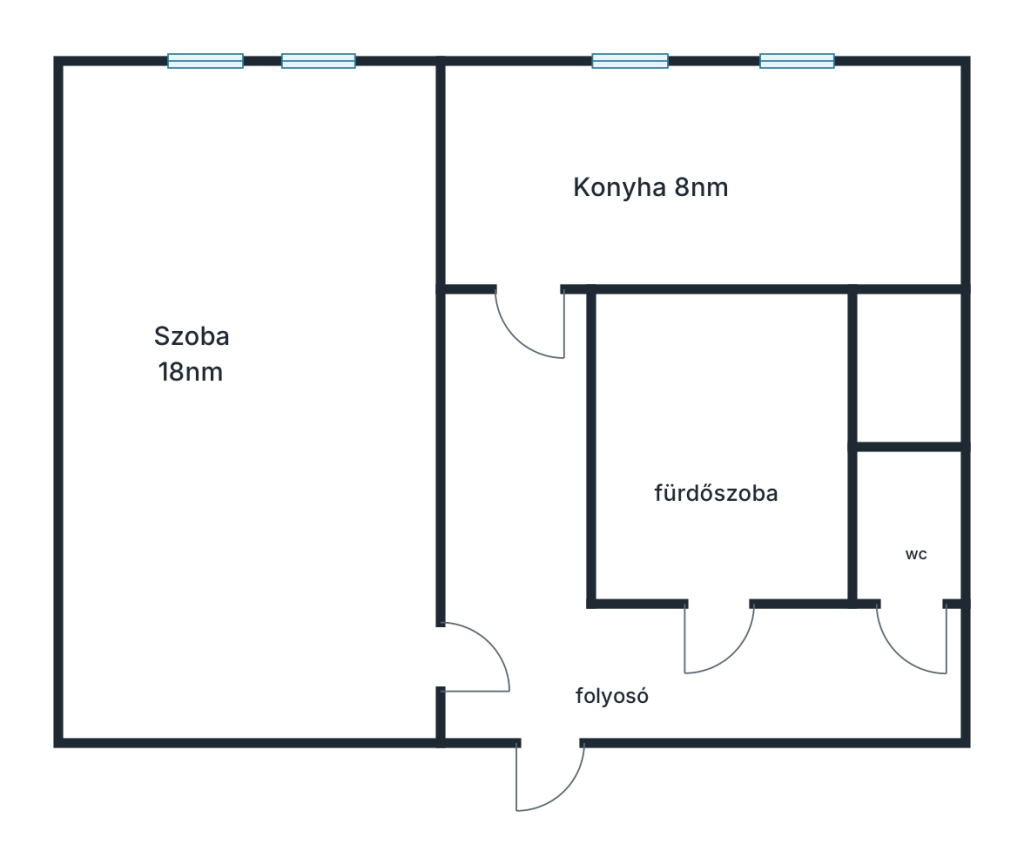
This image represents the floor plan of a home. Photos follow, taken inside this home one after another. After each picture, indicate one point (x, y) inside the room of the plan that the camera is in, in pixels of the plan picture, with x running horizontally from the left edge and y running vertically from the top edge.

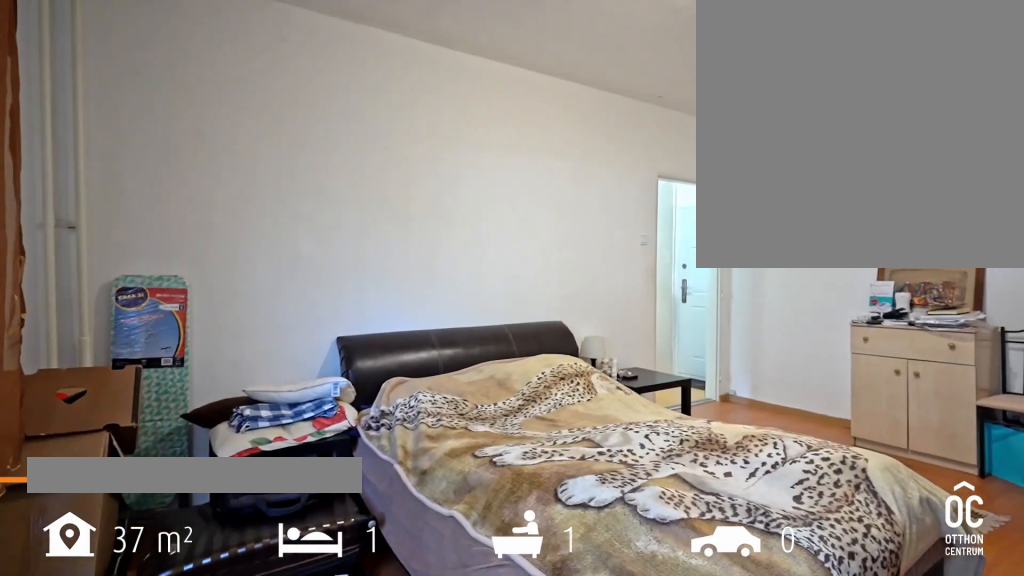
(244, 436)
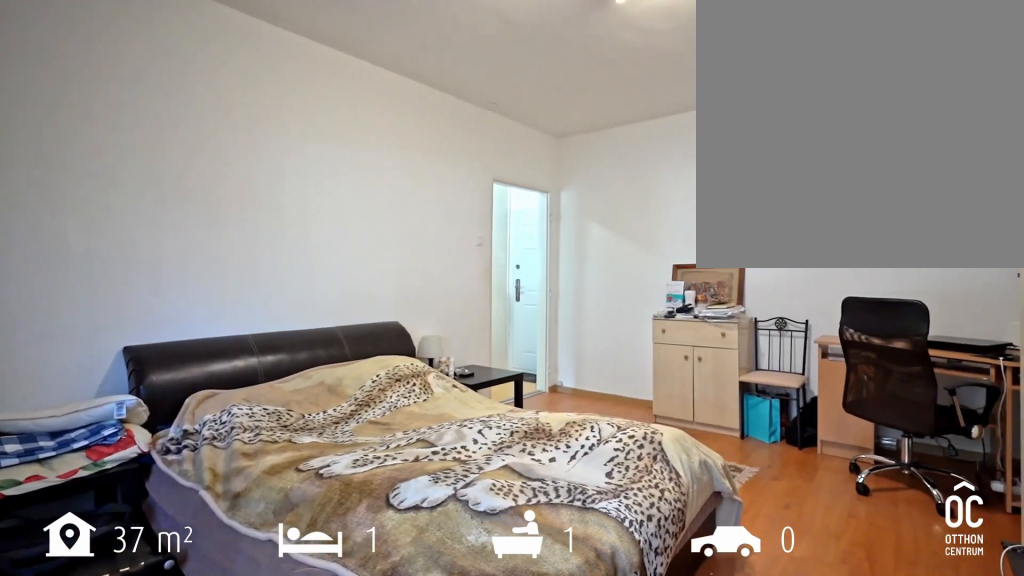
(244, 436)
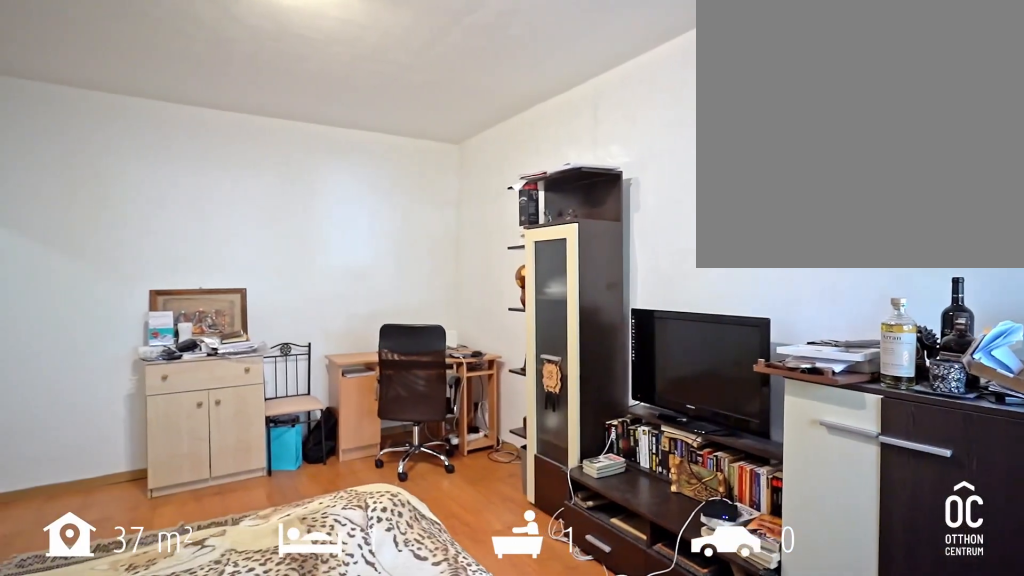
(244, 436)
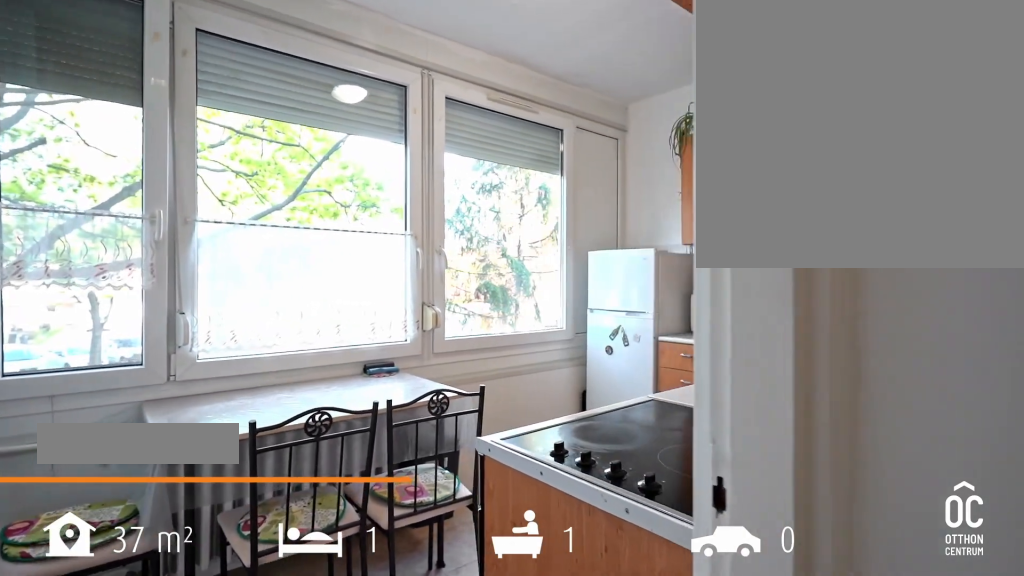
(703, 182)
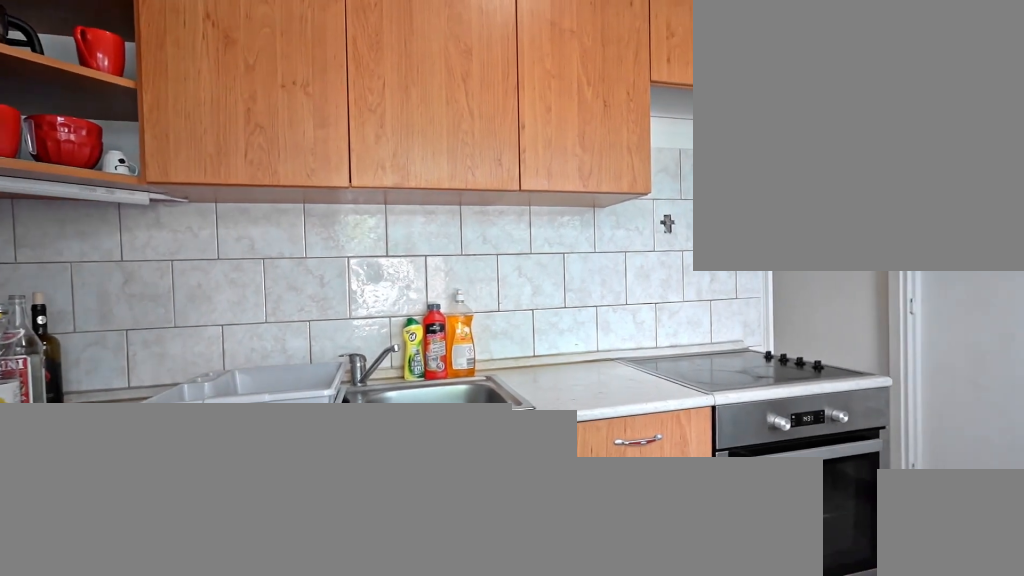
(703, 182)
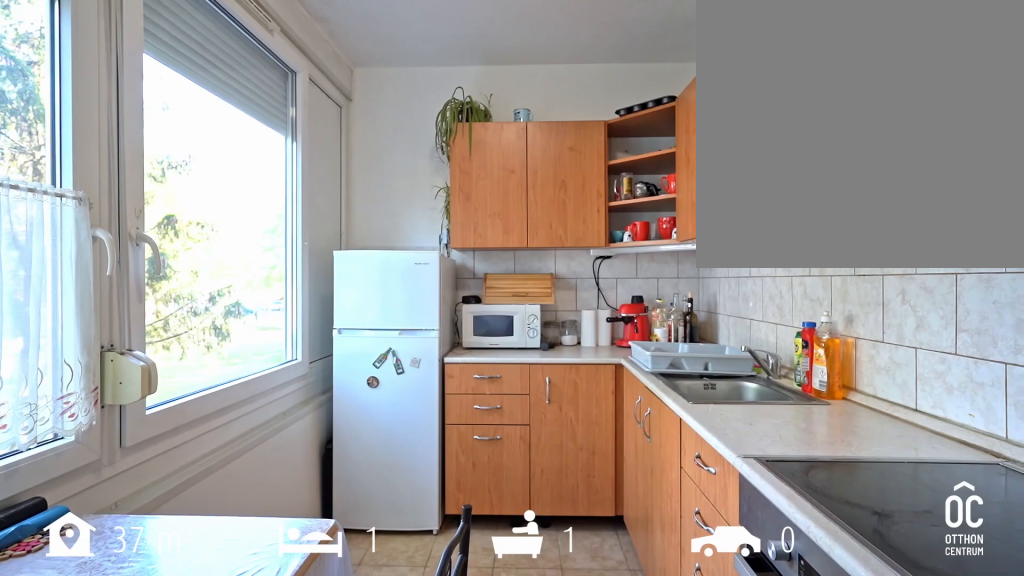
(702, 182)
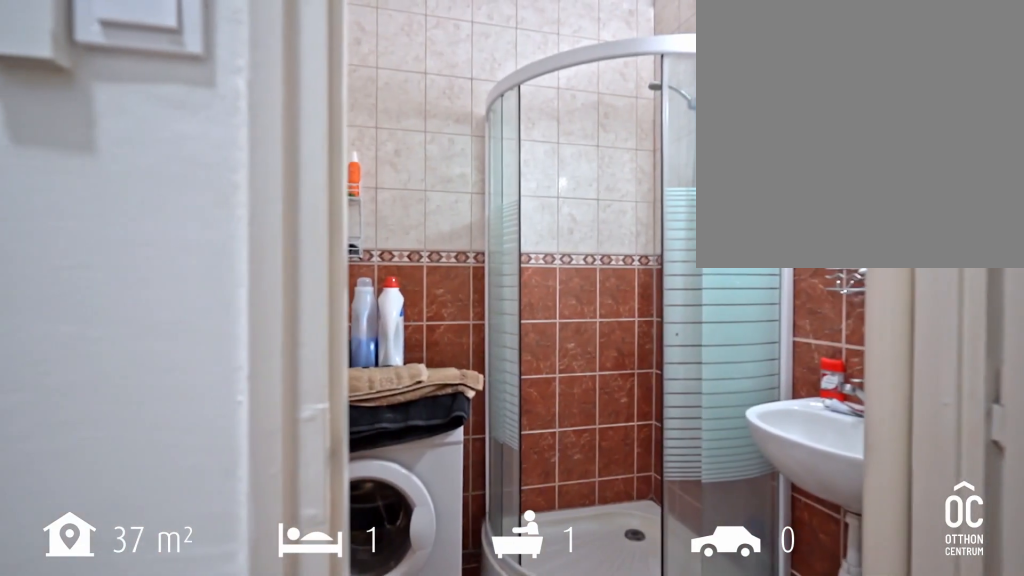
(716, 441)
